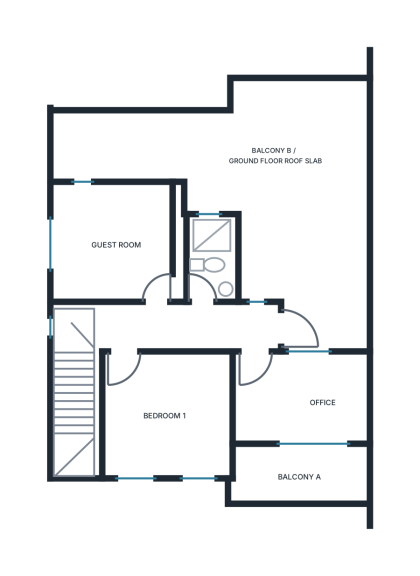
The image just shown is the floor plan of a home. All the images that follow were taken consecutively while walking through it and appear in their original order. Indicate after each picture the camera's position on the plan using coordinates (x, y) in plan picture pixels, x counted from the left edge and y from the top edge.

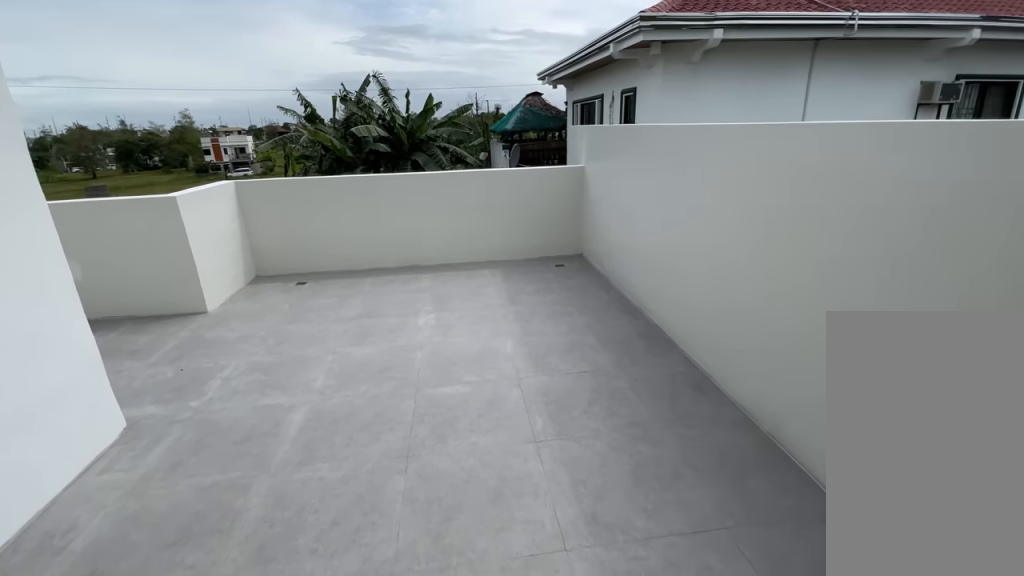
(335, 293)
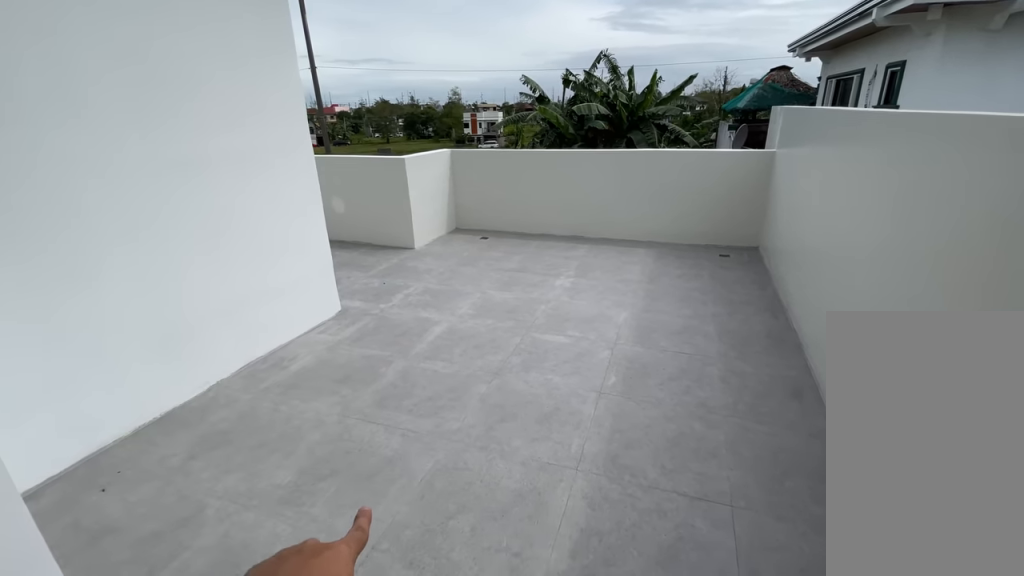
(335, 294)
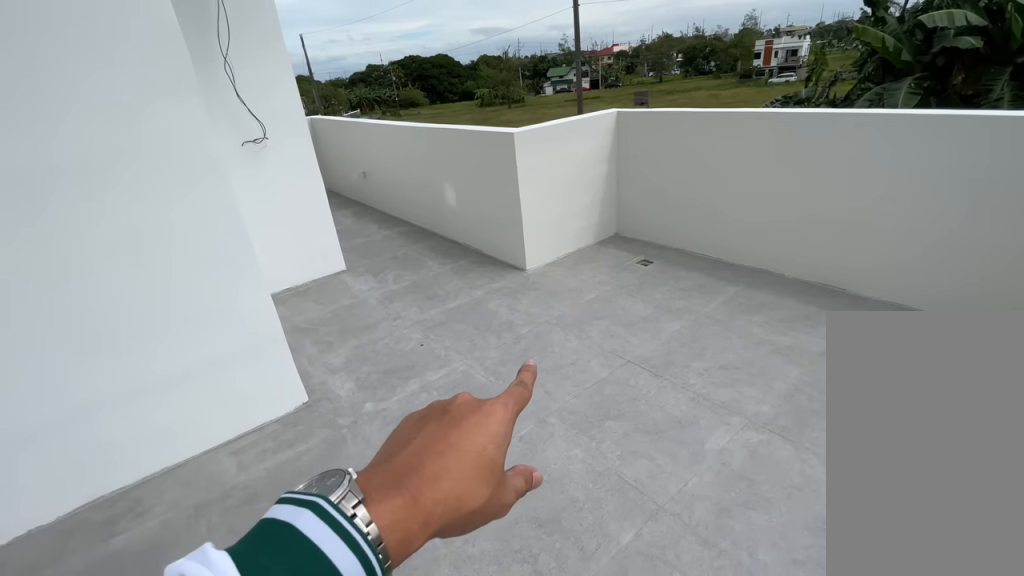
(296, 181)
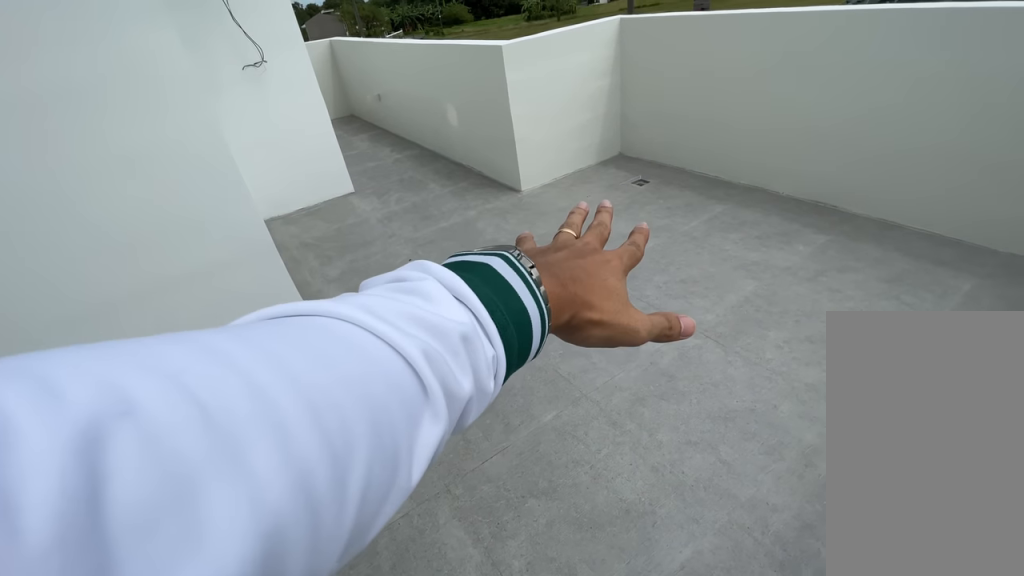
(297, 181)
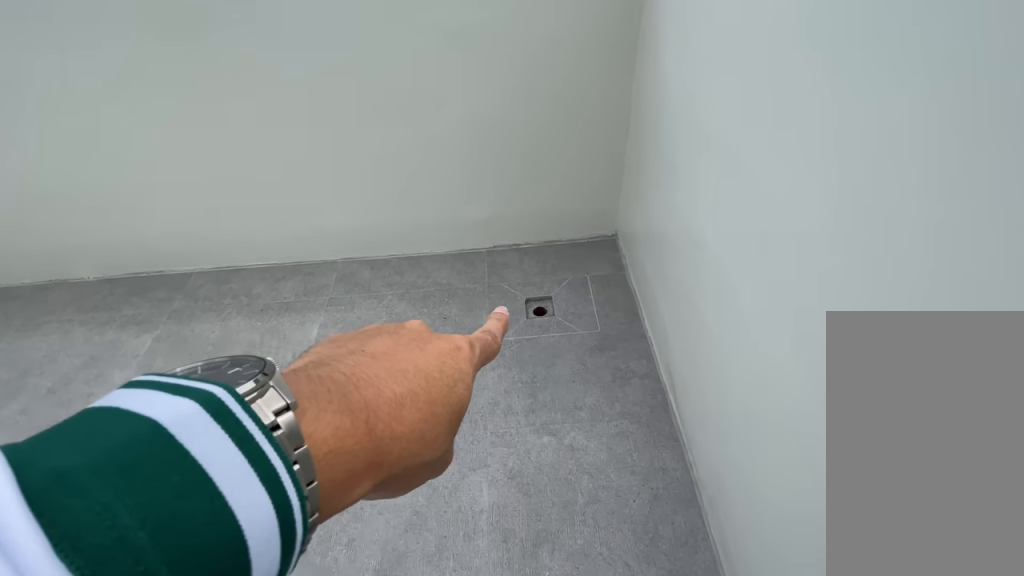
(296, 181)
